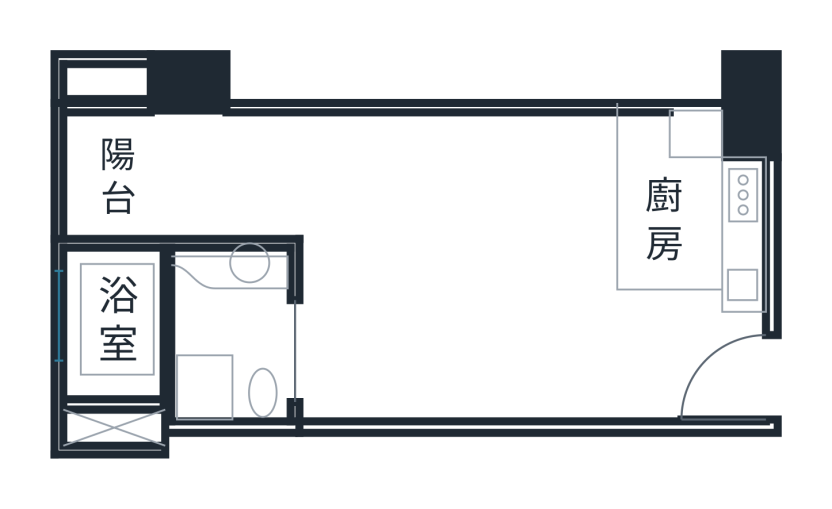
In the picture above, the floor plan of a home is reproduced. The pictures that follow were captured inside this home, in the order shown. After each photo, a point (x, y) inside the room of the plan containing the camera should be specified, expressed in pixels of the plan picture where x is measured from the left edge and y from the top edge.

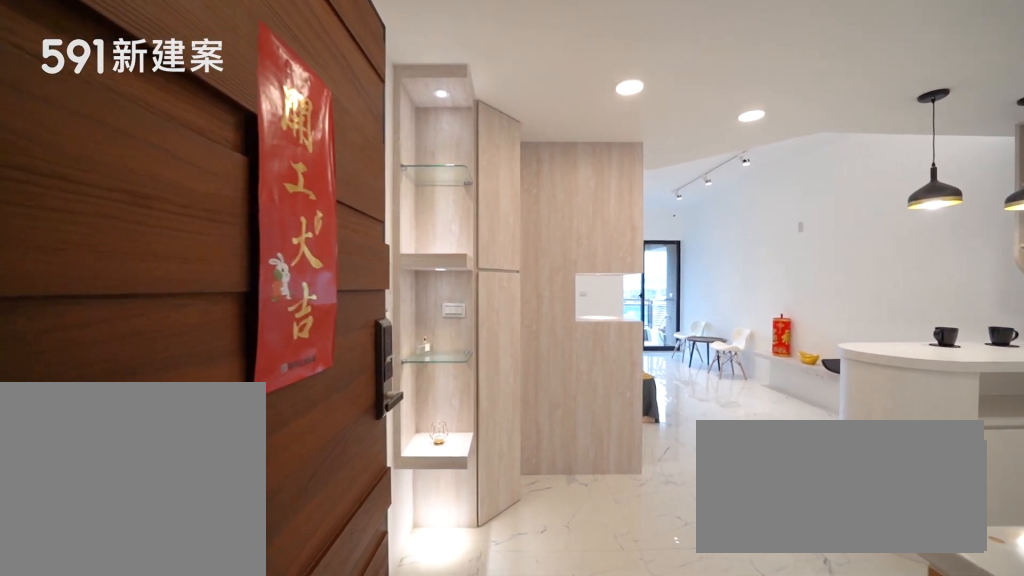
(689, 377)
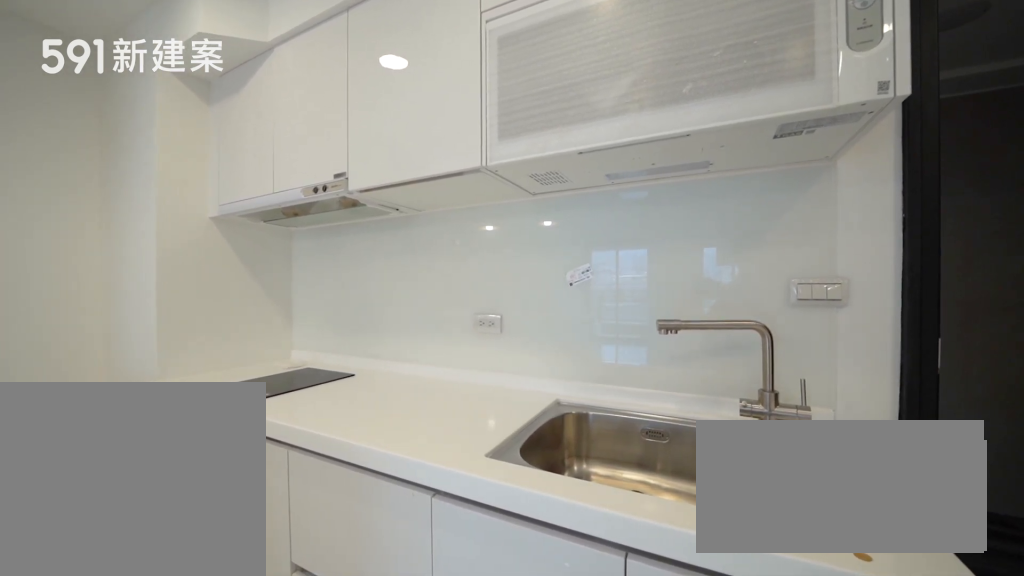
(689, 220)
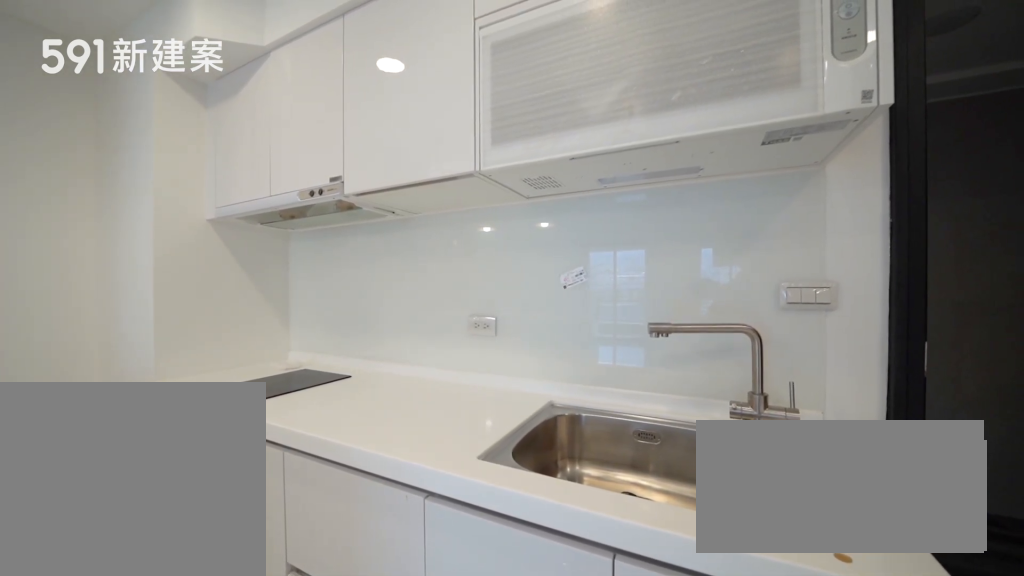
(689, 220)
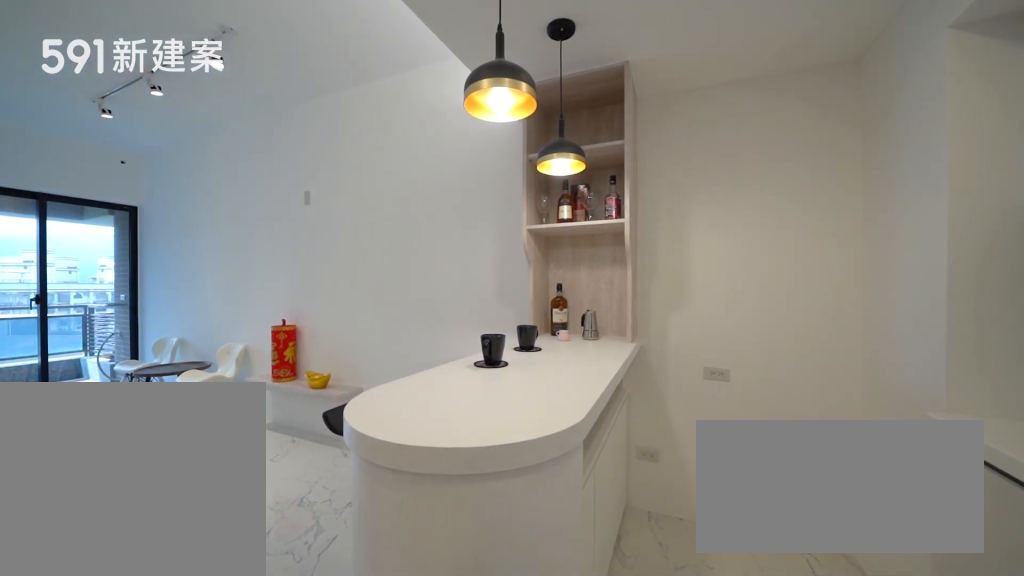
(560, 181)
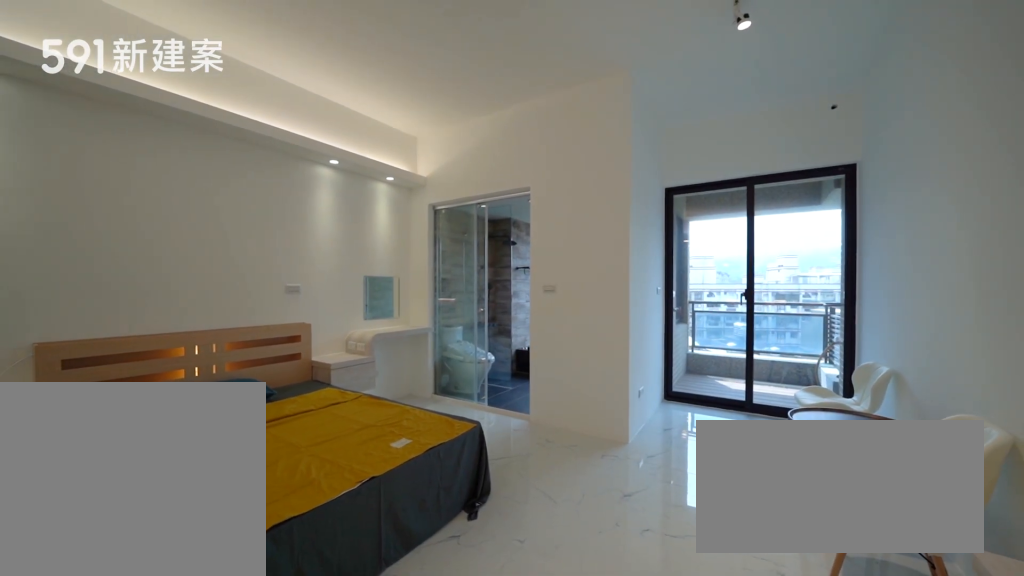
(432, 260)
